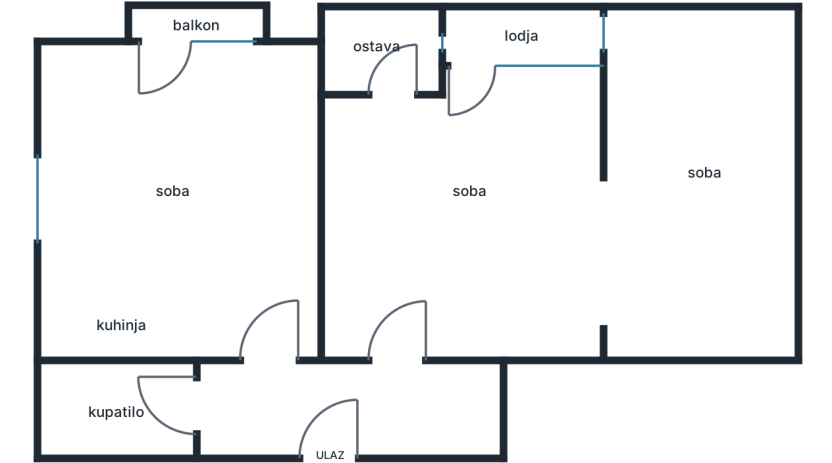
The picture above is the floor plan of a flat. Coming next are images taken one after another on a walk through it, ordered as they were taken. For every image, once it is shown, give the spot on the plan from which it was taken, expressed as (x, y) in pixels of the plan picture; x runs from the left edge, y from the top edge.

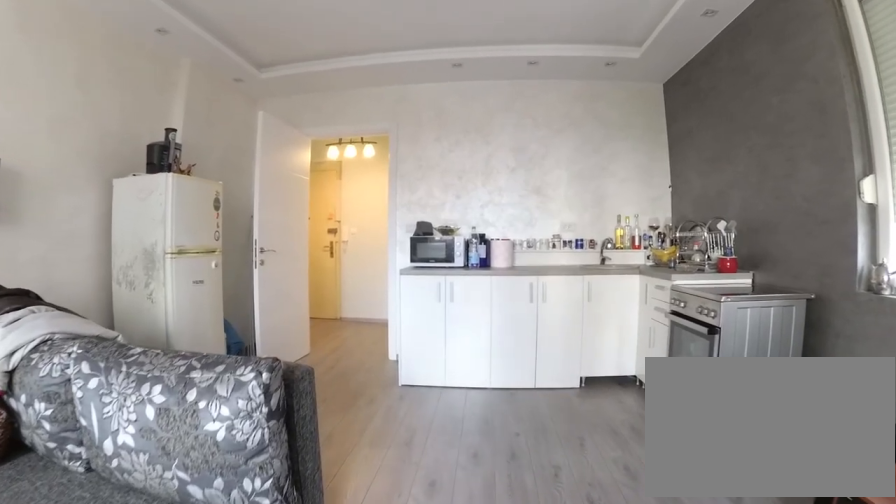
(206, 123)
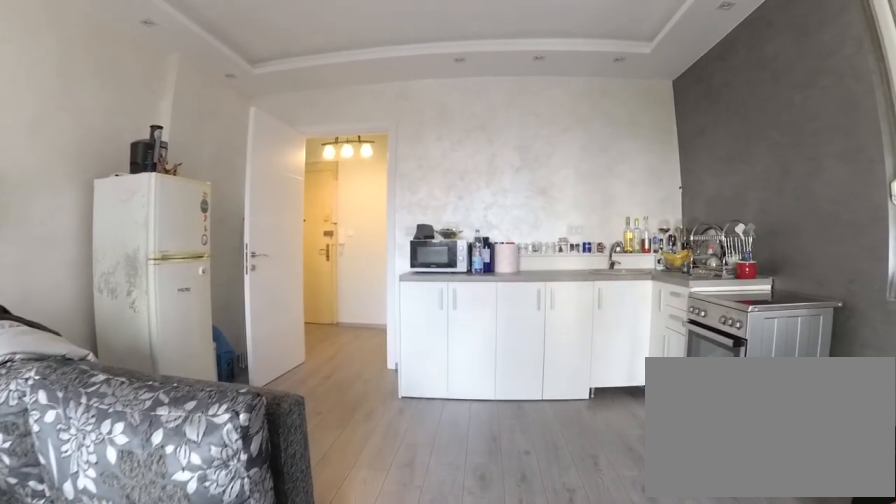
(205, 132)
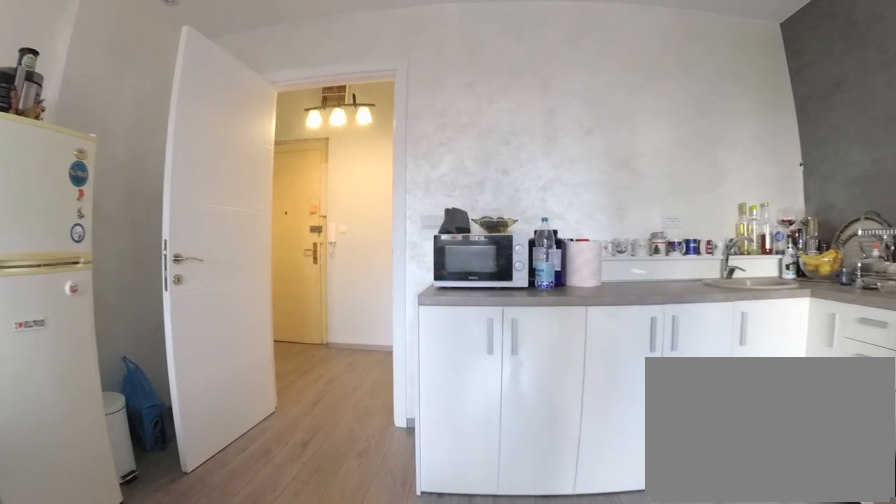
(205, 196)
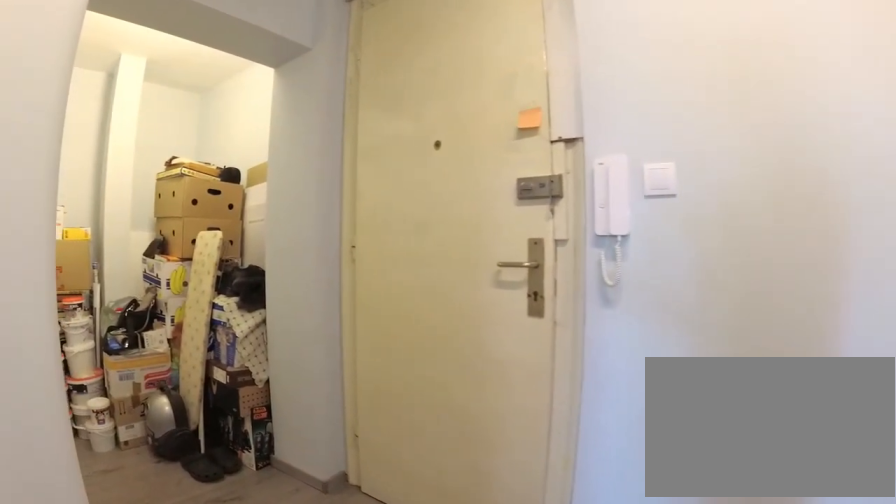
(269, 386)
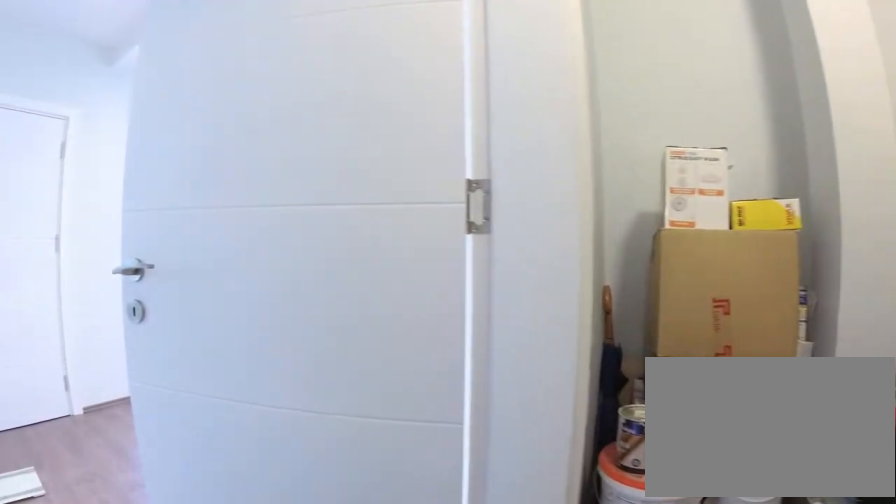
(379, 410)
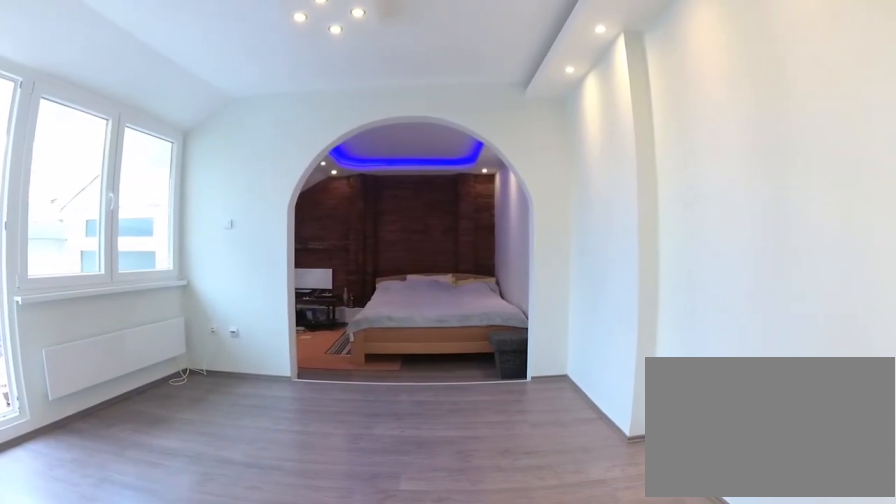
(410, 243)
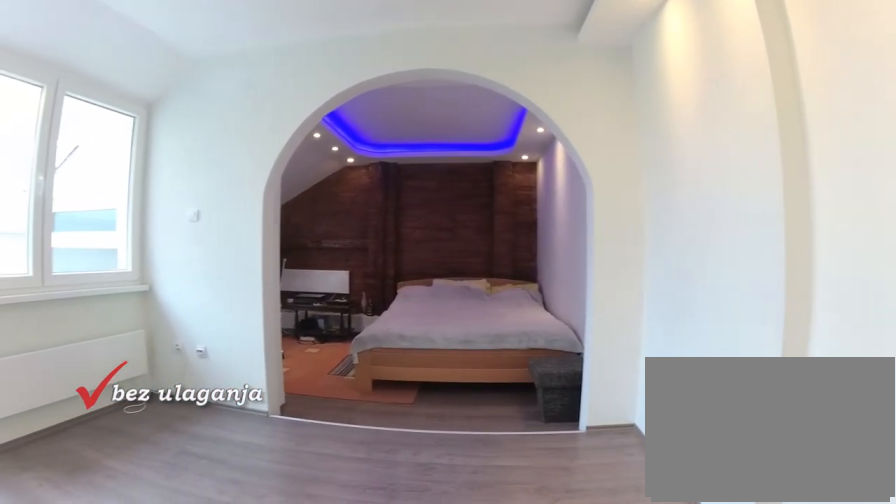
(456, 245)
